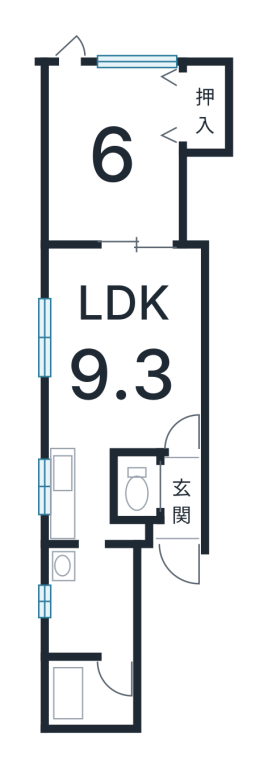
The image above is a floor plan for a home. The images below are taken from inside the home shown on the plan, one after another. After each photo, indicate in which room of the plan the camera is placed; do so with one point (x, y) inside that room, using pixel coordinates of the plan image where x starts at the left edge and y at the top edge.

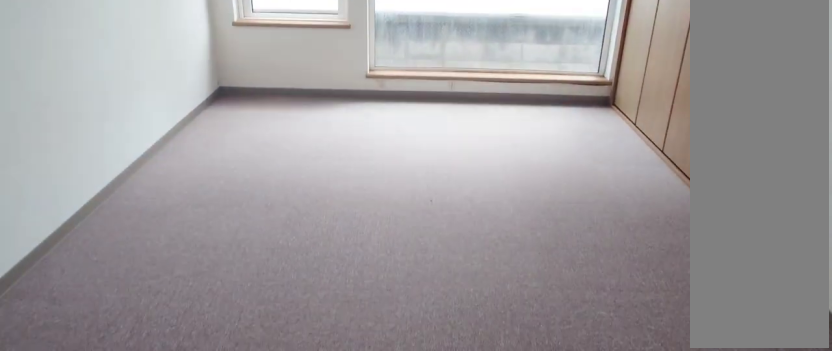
(105, 157)
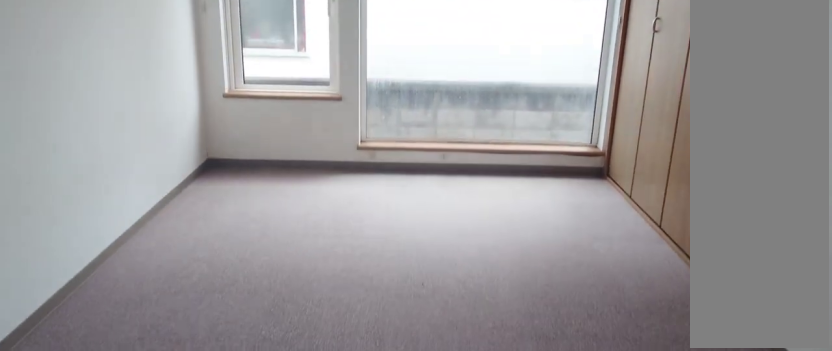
(105, 157)
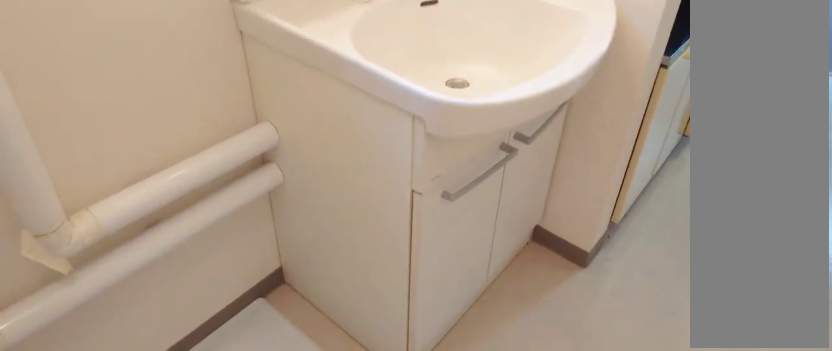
(87, 609)
